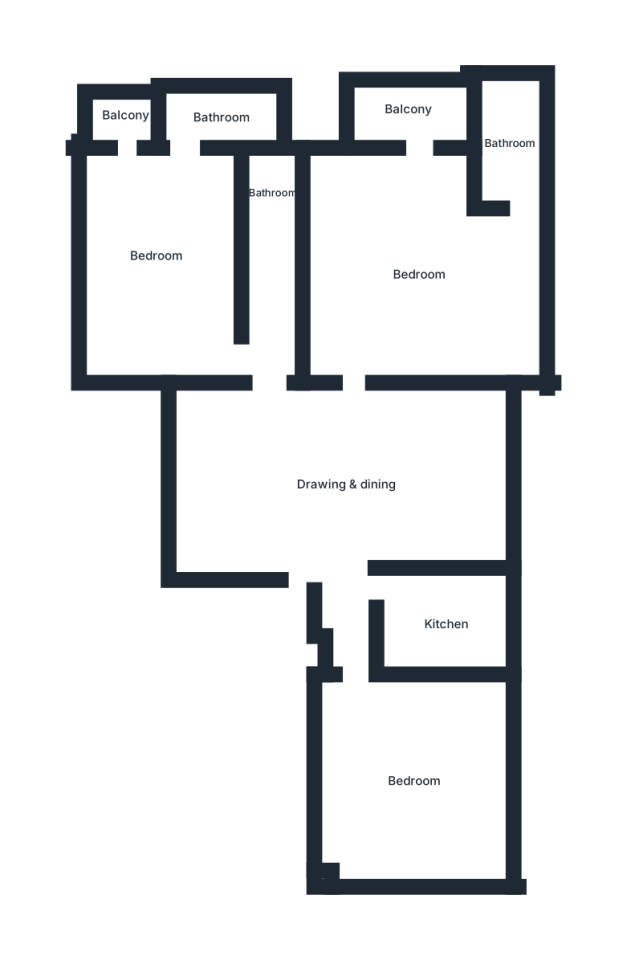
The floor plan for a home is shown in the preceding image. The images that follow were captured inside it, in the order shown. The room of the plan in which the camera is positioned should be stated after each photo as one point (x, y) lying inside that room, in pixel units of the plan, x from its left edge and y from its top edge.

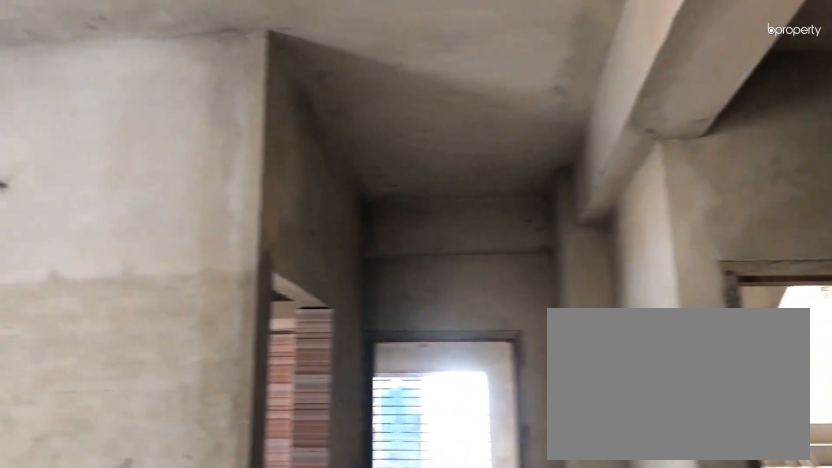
(346, 484)
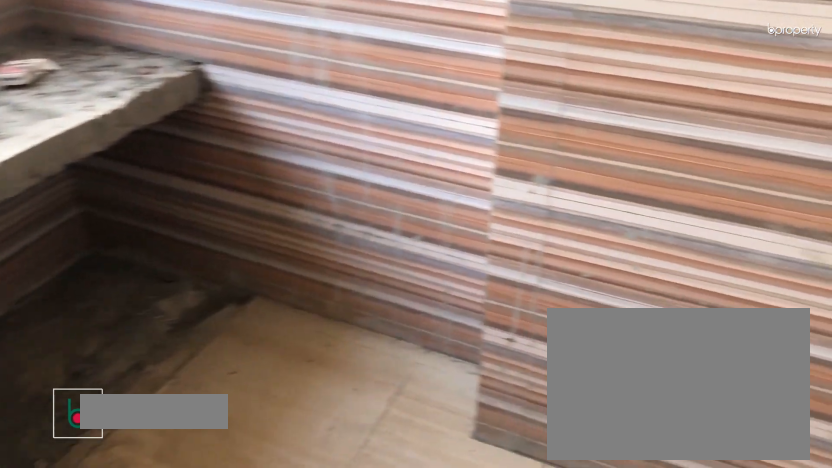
(448, 629)
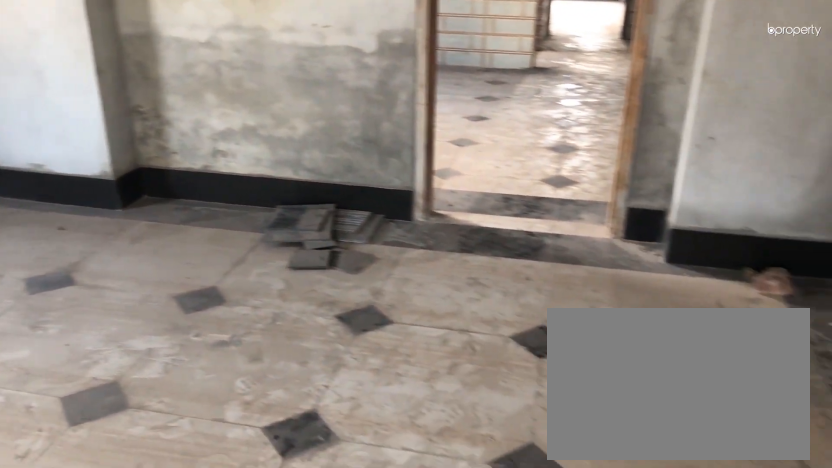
(423, 268)
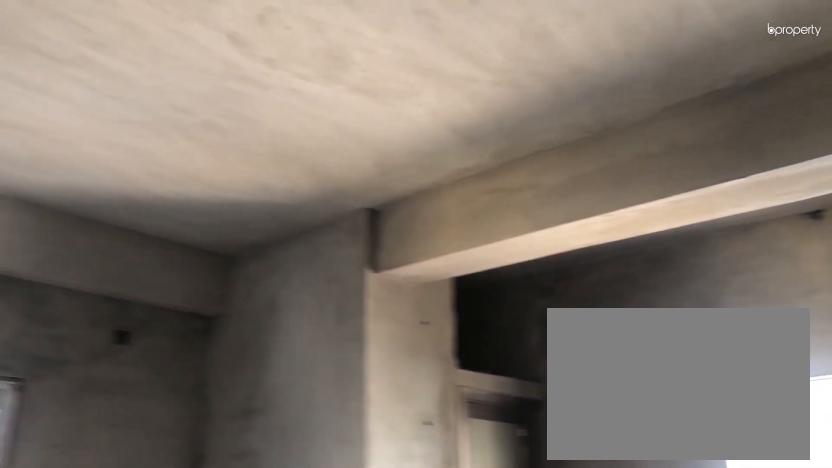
(423, 268)
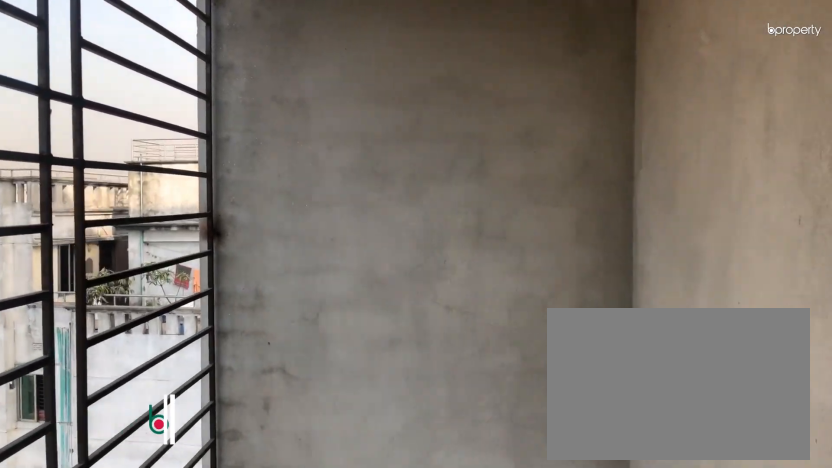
(405, 110)
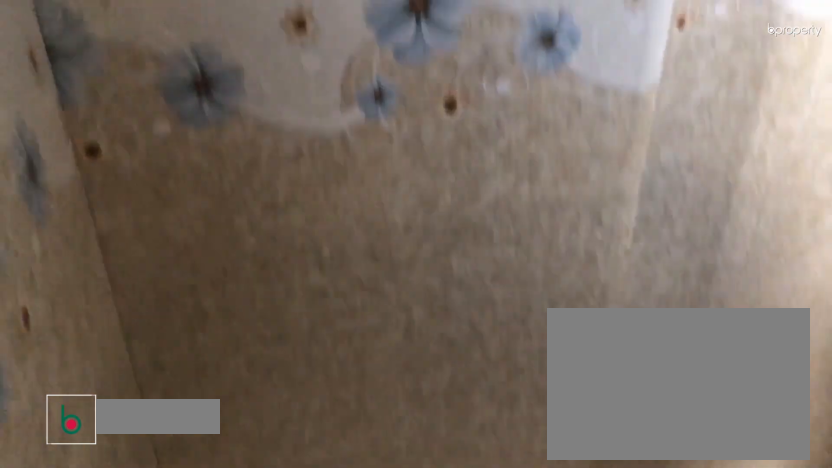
(508, 140)
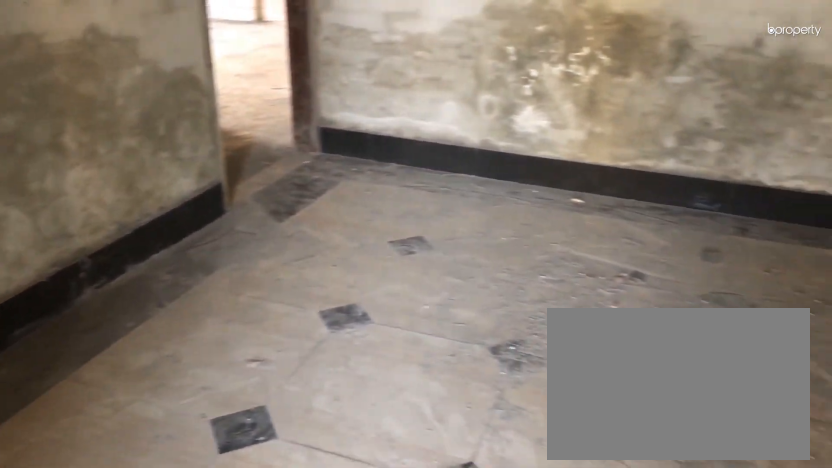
(157, 254)
